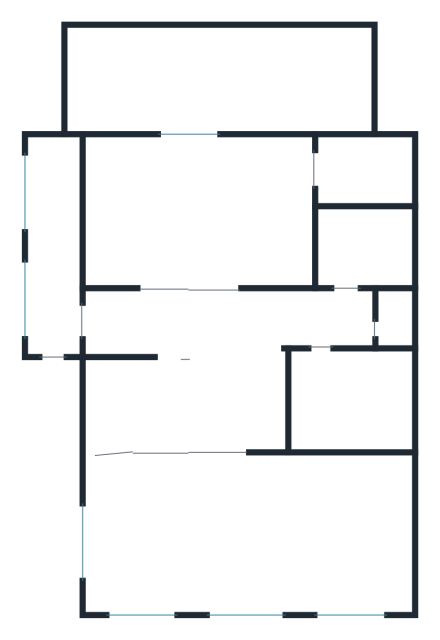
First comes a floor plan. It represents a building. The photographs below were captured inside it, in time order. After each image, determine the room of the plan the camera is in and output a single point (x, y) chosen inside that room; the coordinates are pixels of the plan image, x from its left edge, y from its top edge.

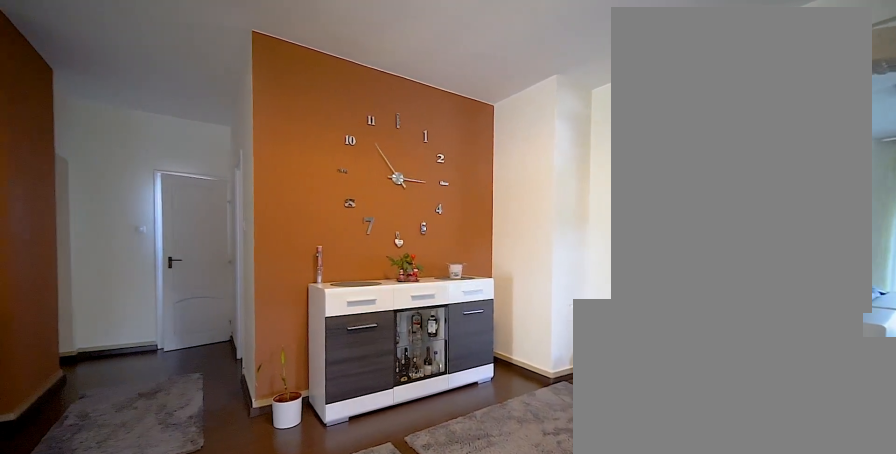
(206, 373)
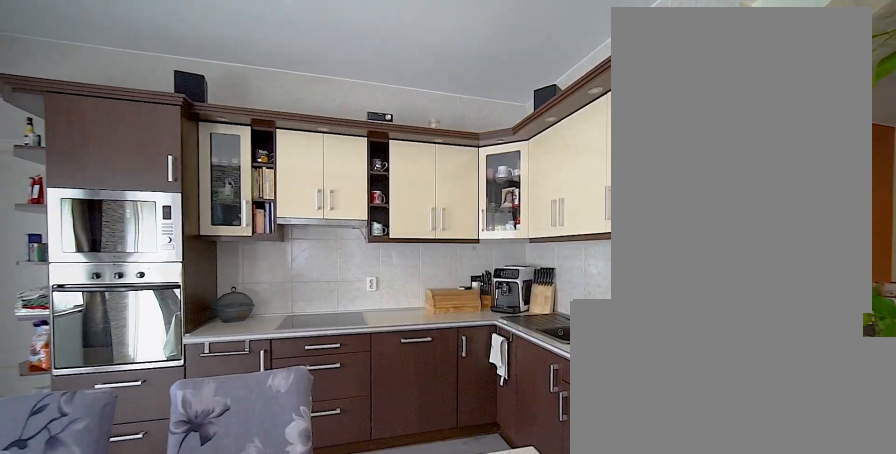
(201, 222)
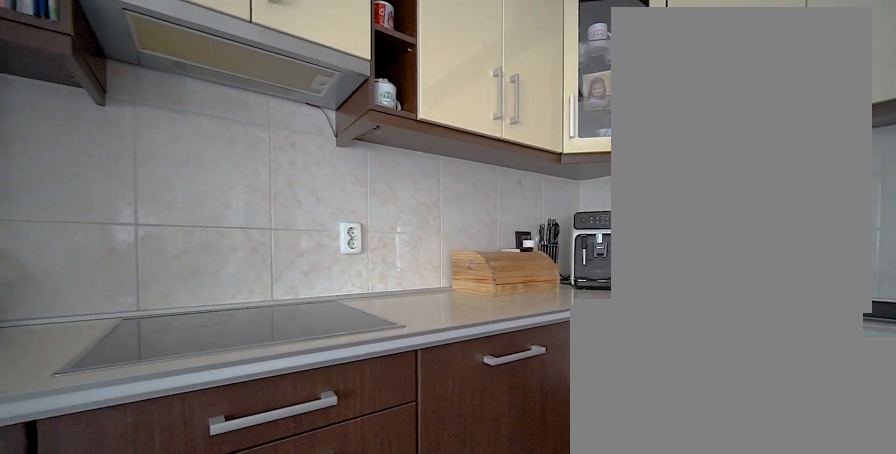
(201, 222)
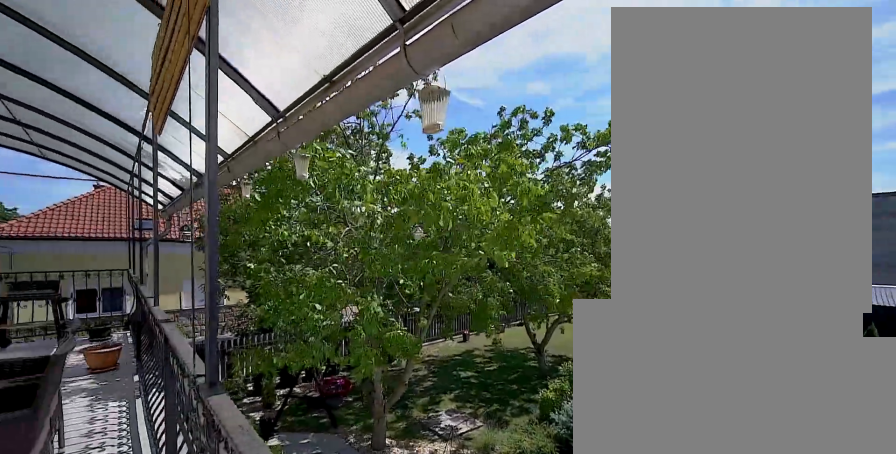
(233, 75)
